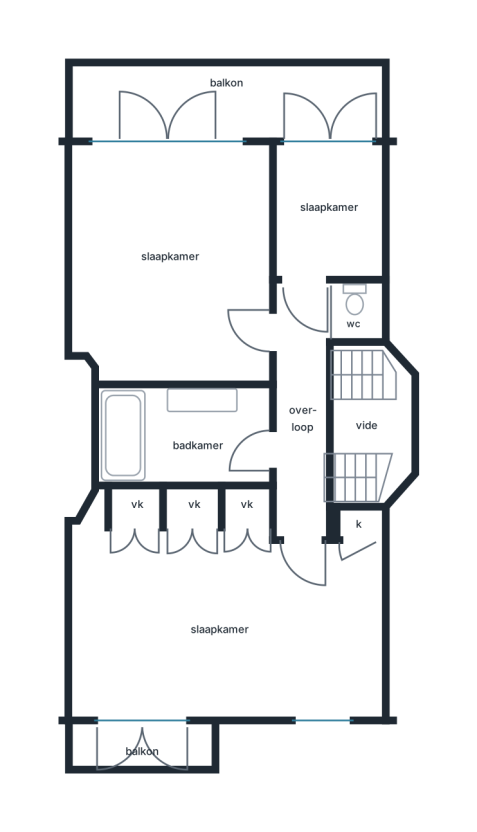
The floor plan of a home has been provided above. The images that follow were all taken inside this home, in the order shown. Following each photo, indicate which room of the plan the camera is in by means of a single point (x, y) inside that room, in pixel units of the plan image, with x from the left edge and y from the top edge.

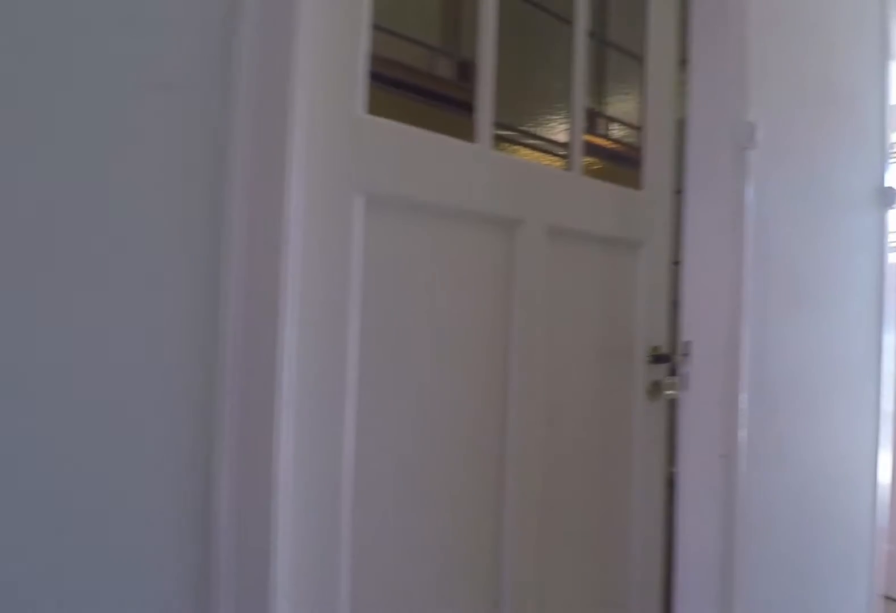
(319, 421)
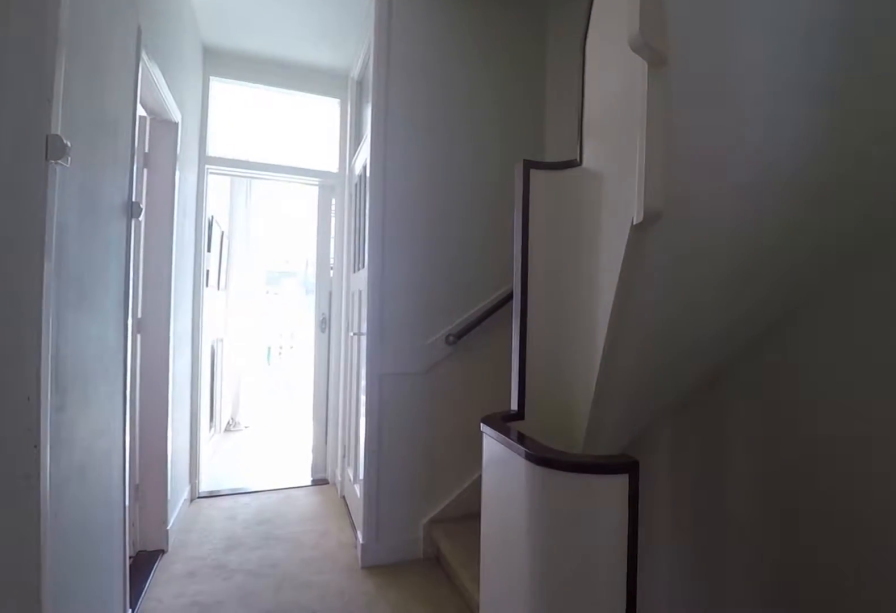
(319, 421)
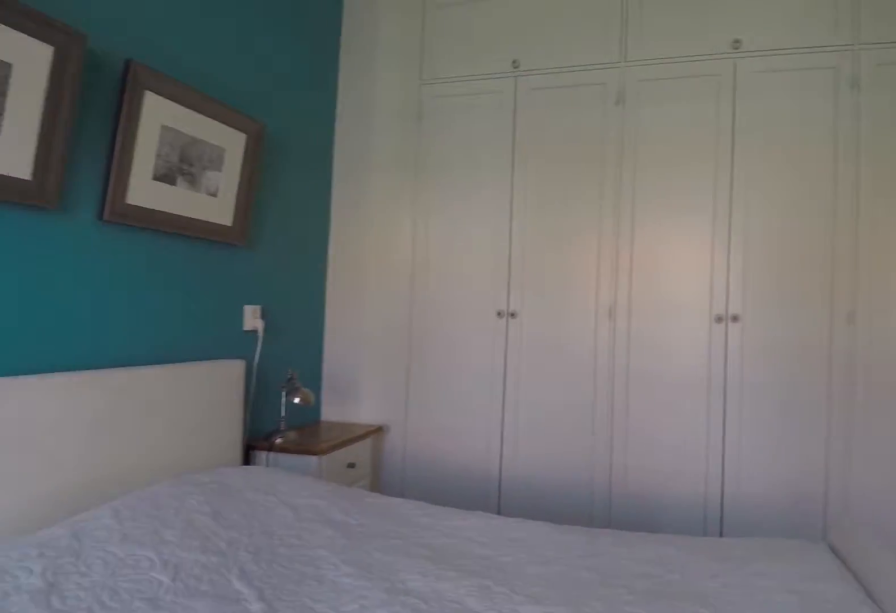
(339, 631)
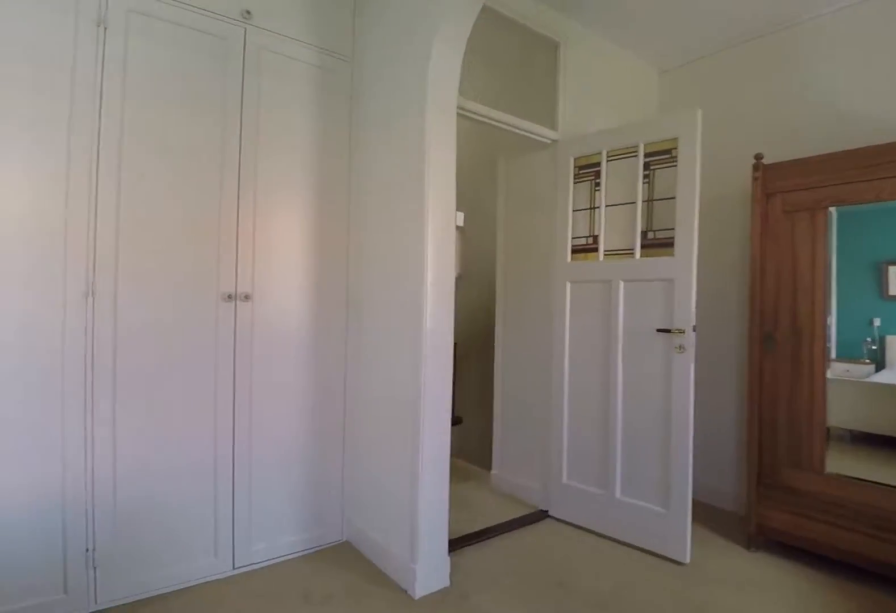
(339, 631)
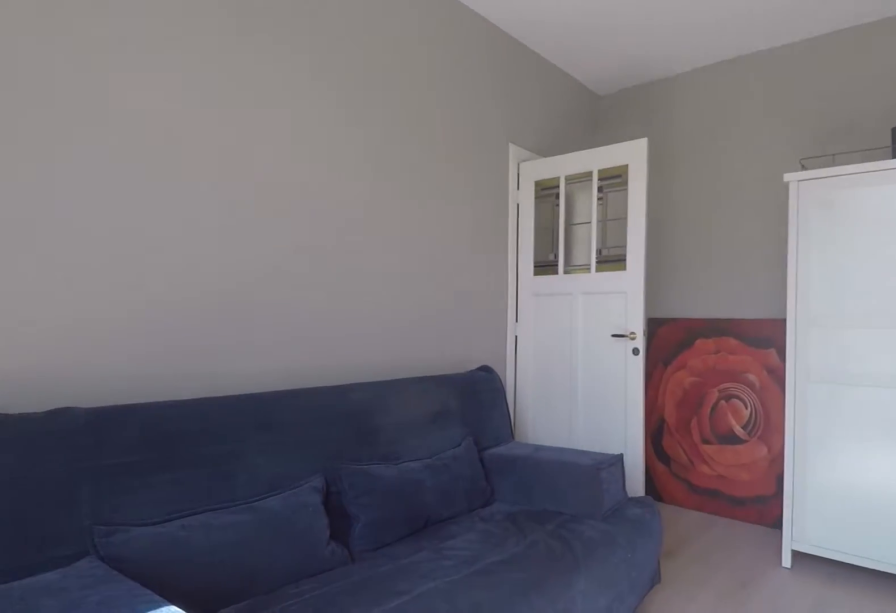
(173, 263)
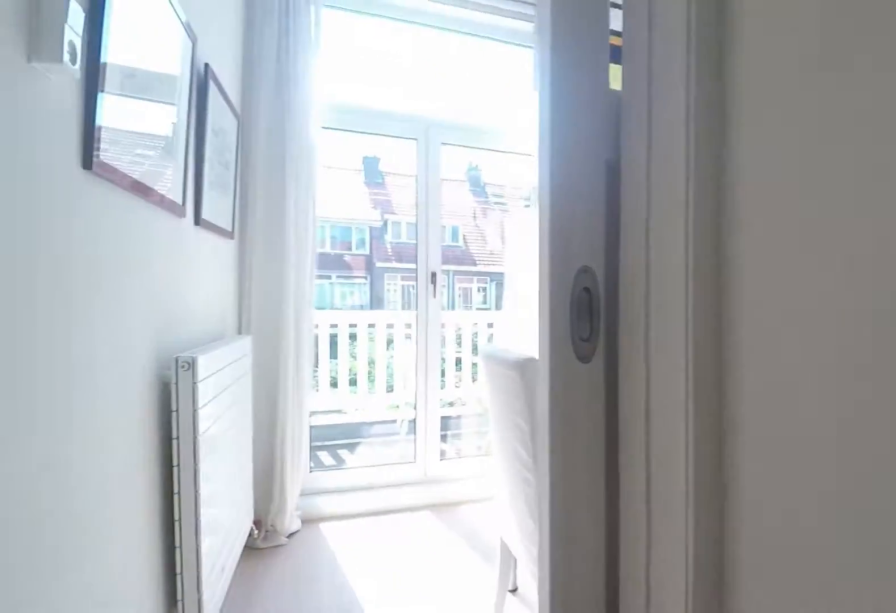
(325, 427)
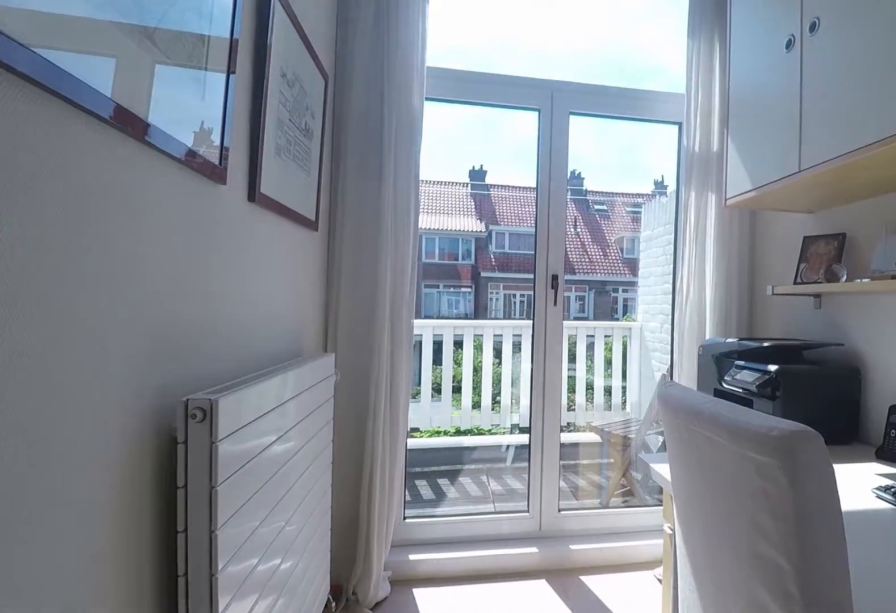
(328, 212)
